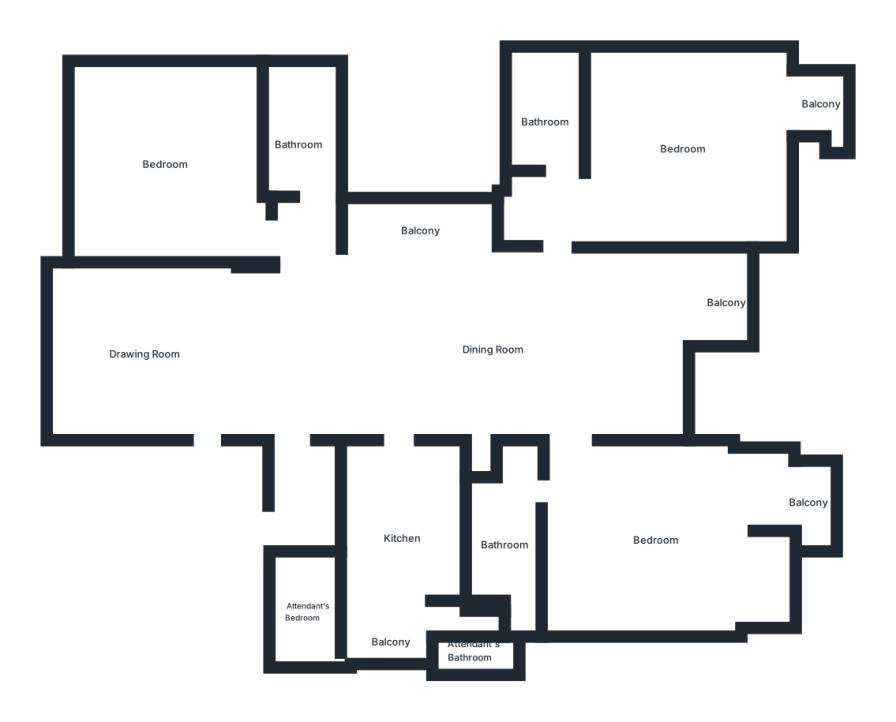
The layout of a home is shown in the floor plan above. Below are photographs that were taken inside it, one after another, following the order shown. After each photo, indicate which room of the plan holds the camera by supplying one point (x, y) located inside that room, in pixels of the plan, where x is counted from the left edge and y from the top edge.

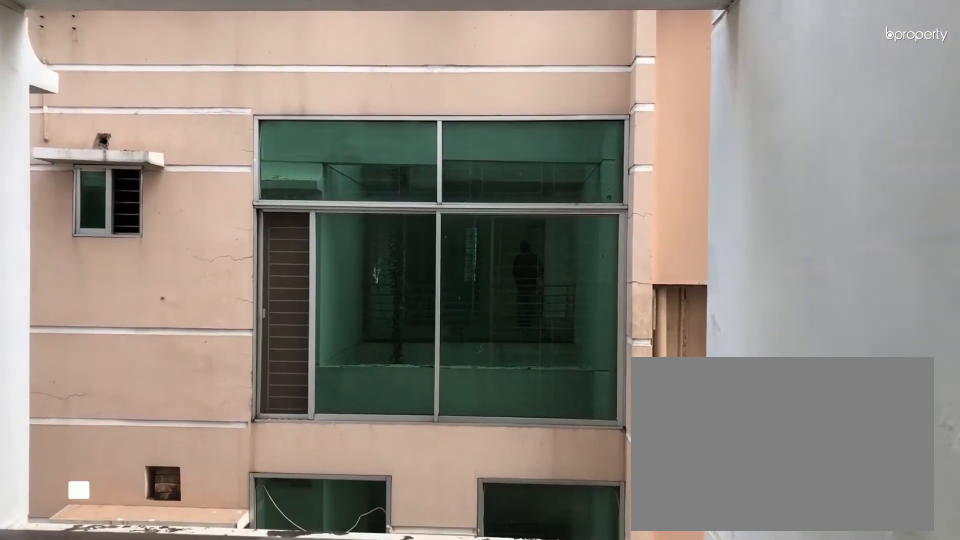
(414, 230)
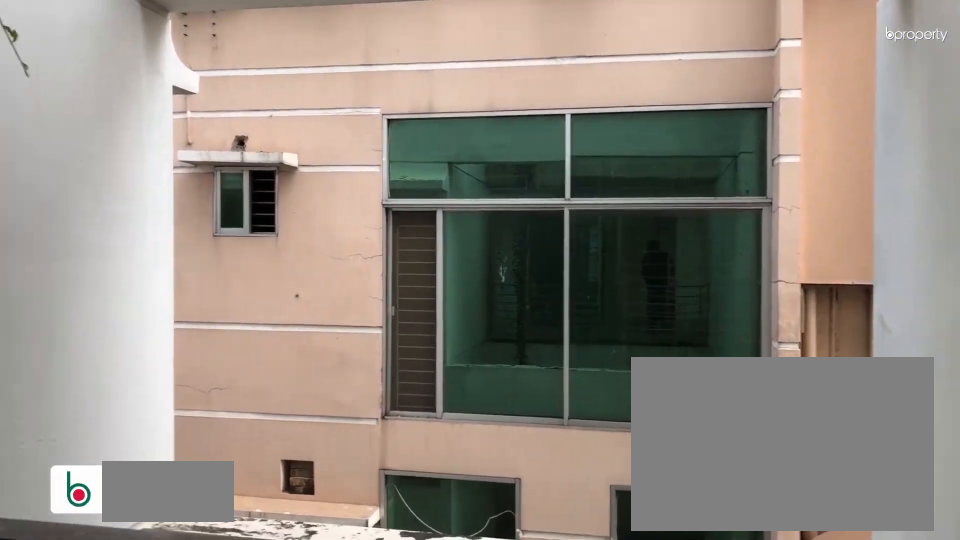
(414, 230)
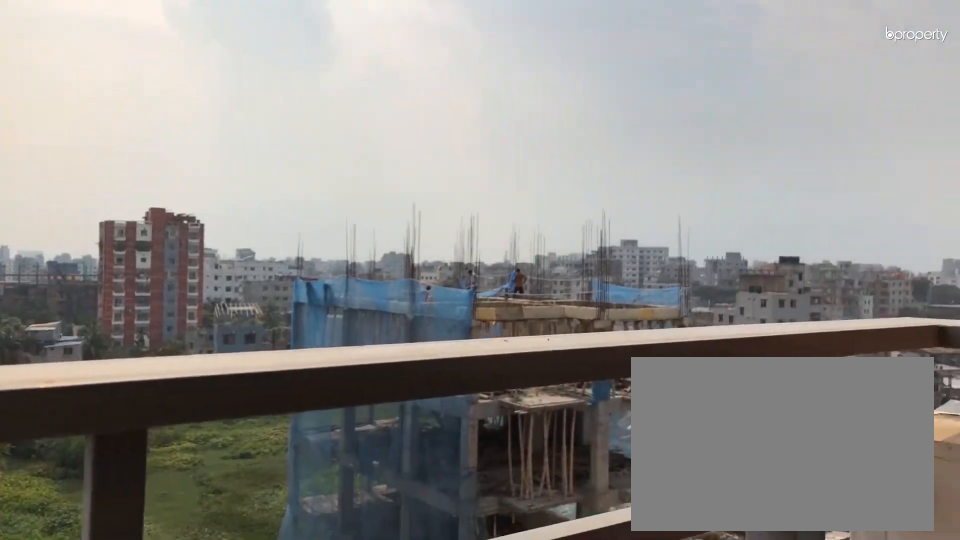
(824, 106)
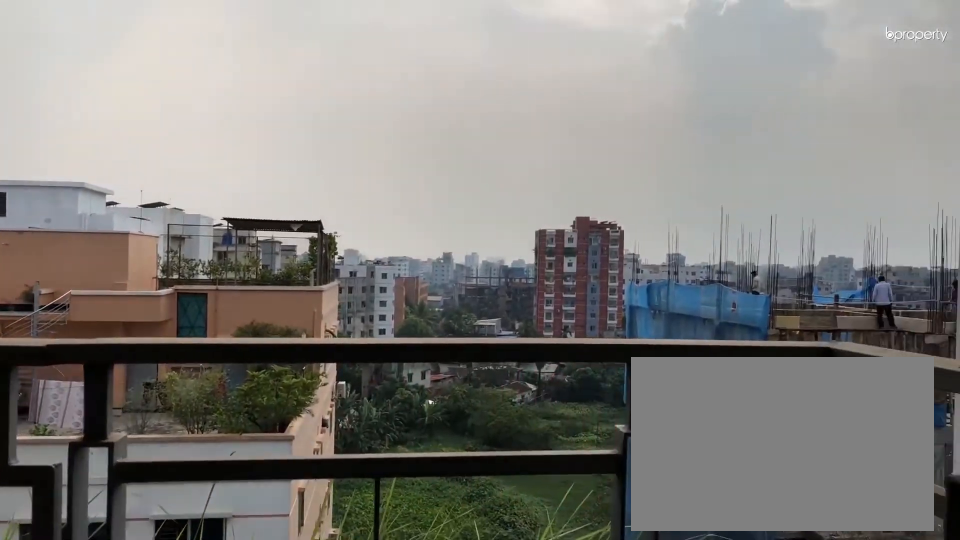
(724, 301)
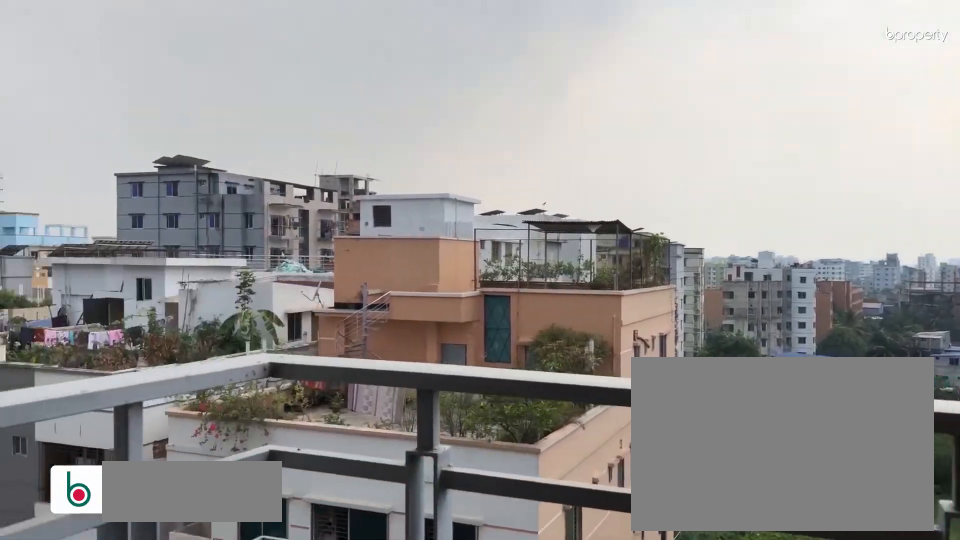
(808, 494)
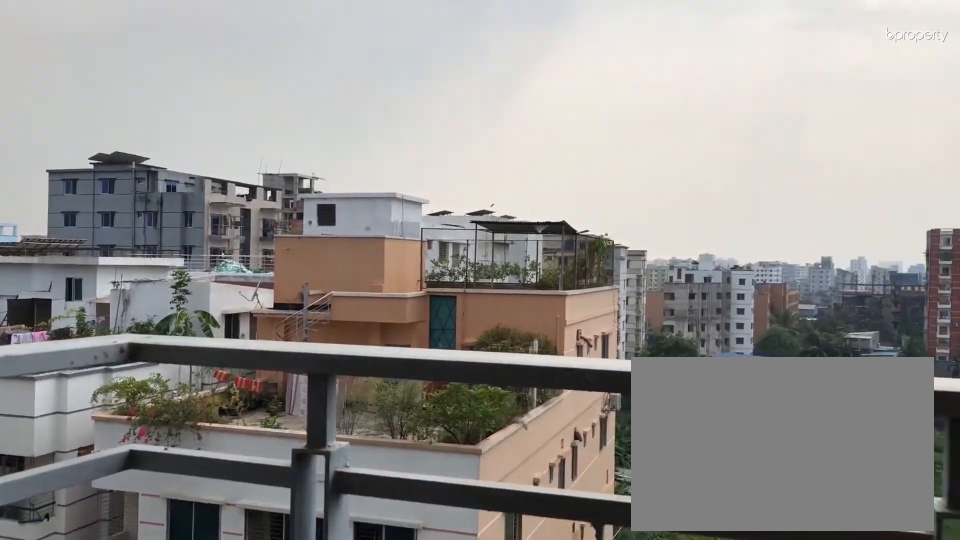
(808, 494)
